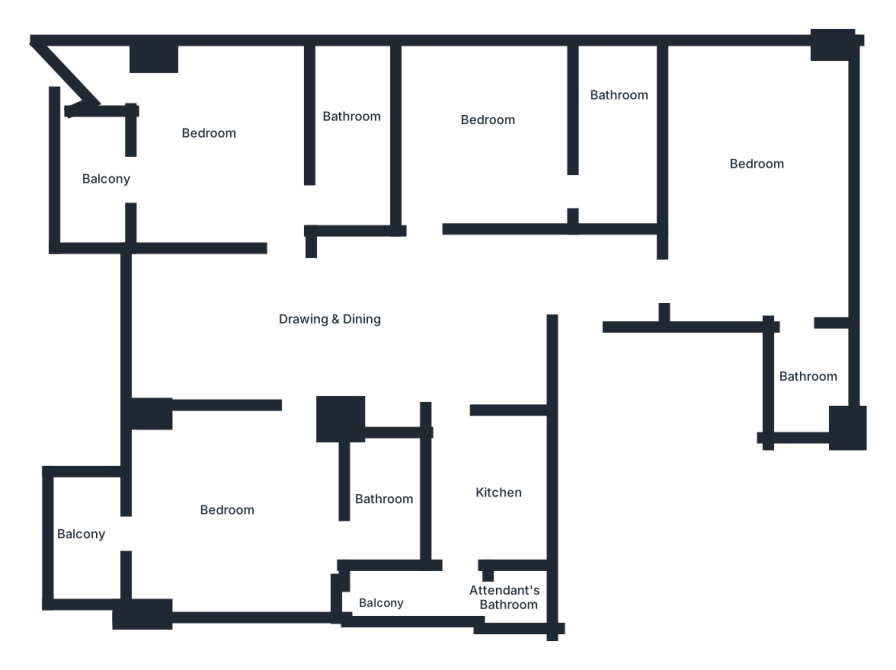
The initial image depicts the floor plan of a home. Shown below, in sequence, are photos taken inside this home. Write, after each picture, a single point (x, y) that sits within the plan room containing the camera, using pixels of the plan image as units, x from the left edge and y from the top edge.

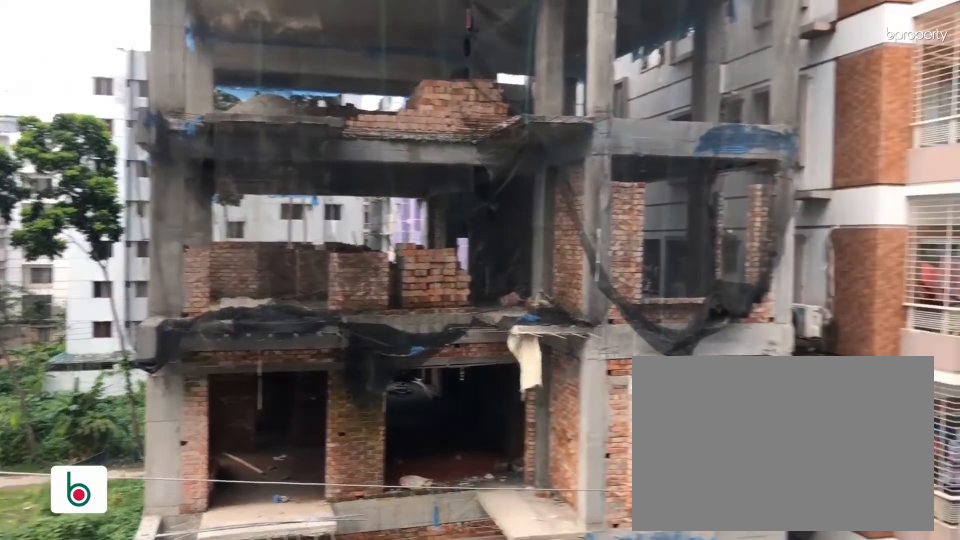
(78, 537)
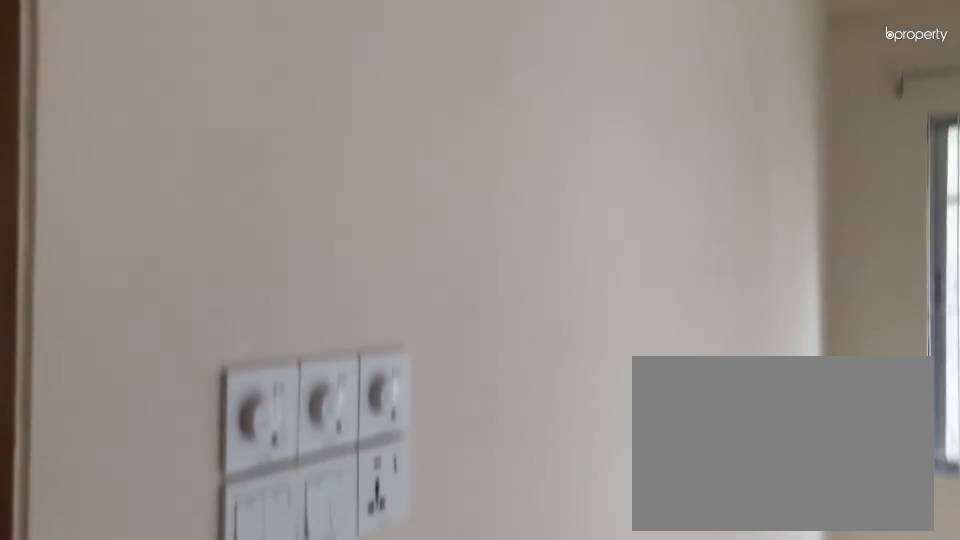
(781, 192)
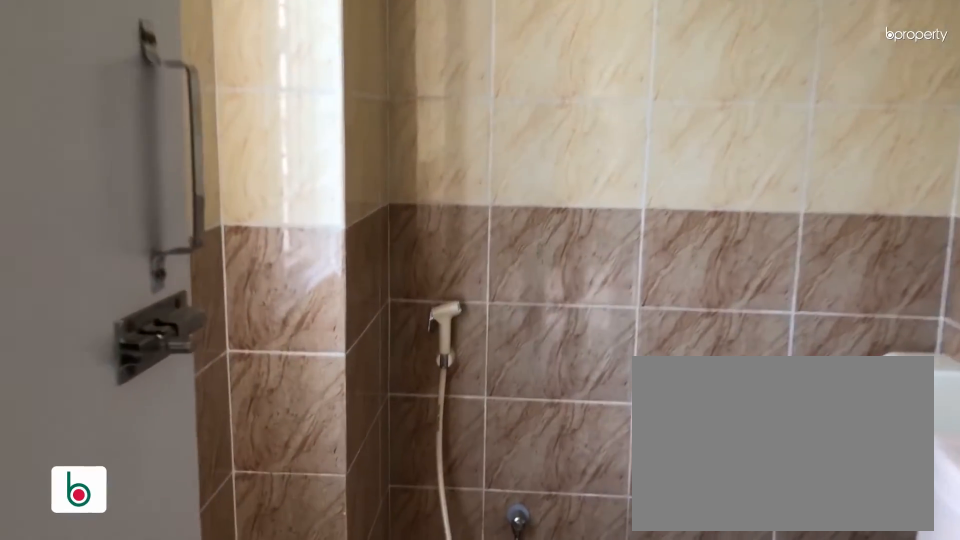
(806, 367)
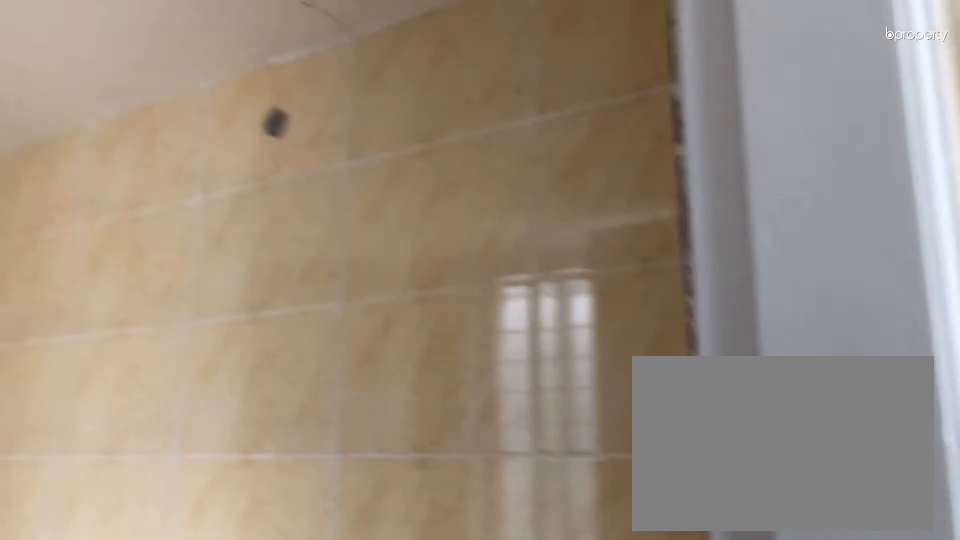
(806, 367)
